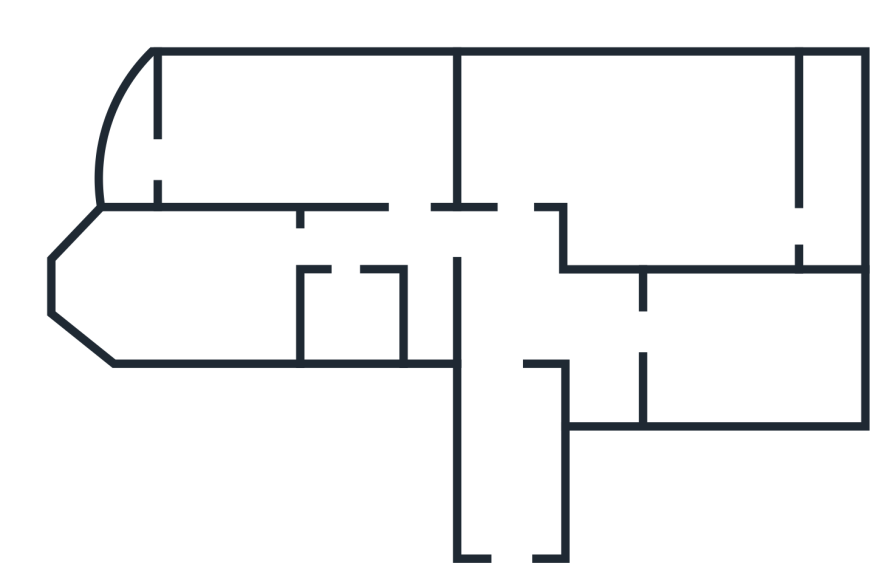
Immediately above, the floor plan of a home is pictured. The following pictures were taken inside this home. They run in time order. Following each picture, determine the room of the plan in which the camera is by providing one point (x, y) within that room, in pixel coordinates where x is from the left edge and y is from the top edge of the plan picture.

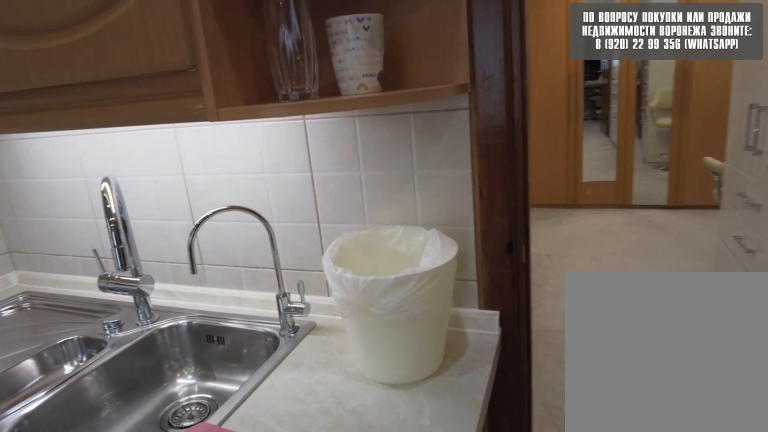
(717, 349)
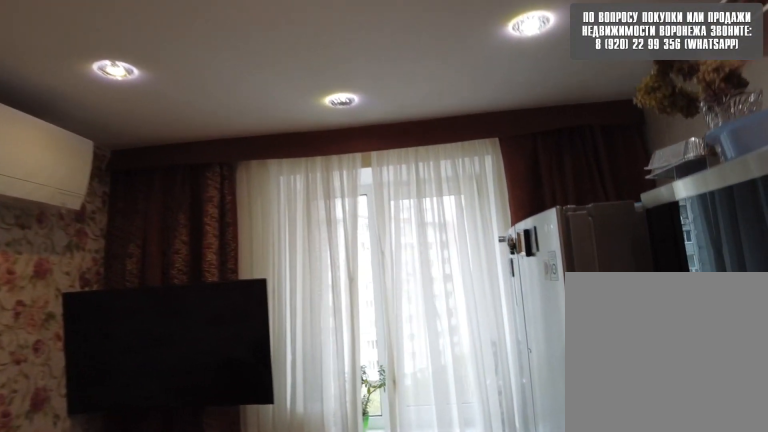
(717, 349)
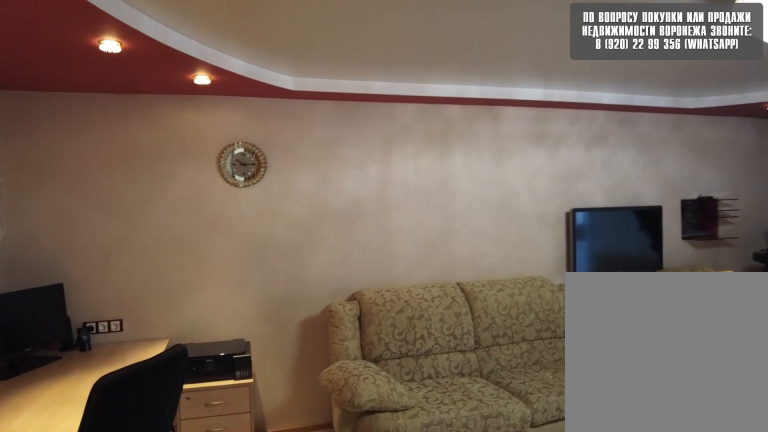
(583, 145)
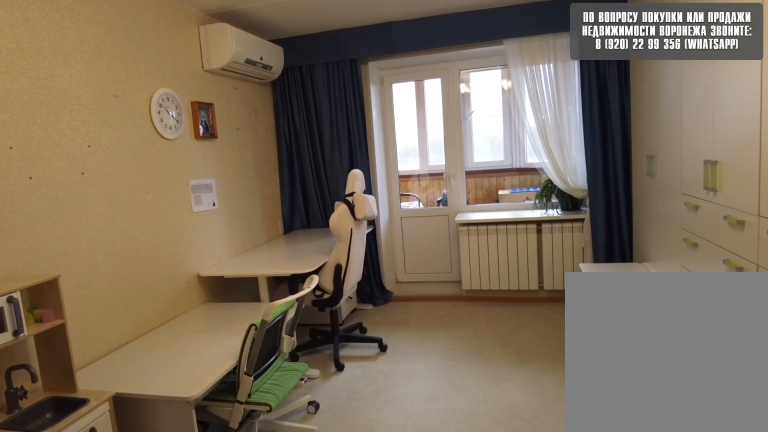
(368, 141)
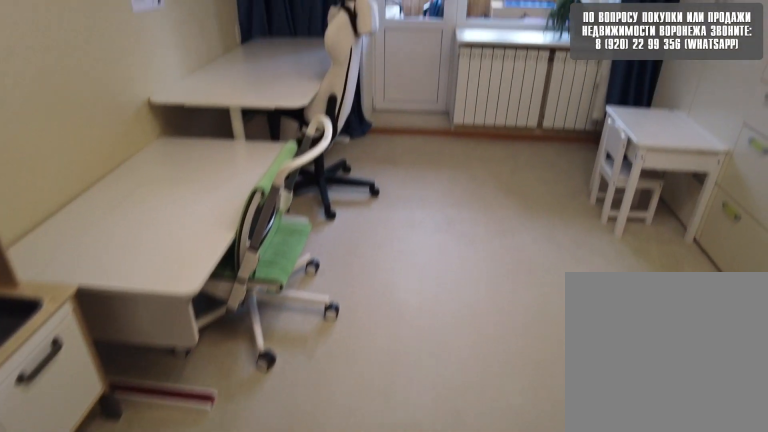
(368, 141)
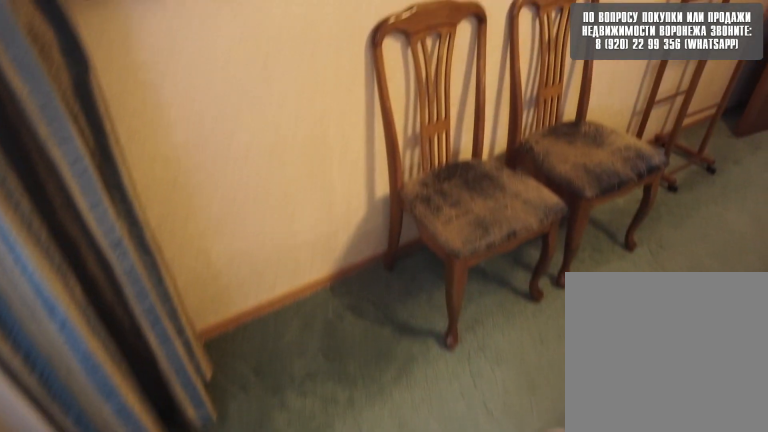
(208, 278)
